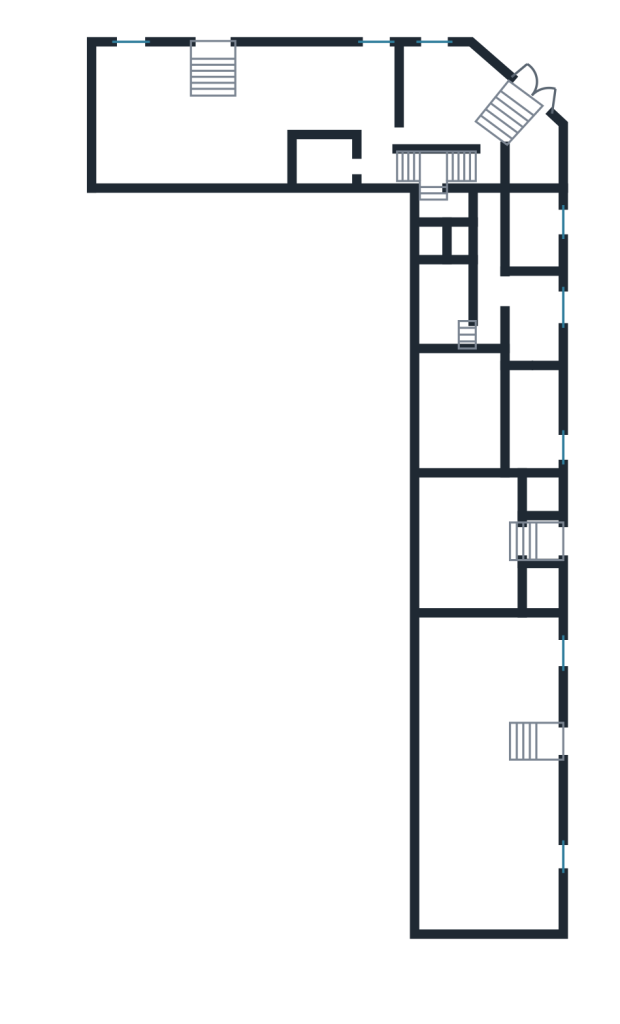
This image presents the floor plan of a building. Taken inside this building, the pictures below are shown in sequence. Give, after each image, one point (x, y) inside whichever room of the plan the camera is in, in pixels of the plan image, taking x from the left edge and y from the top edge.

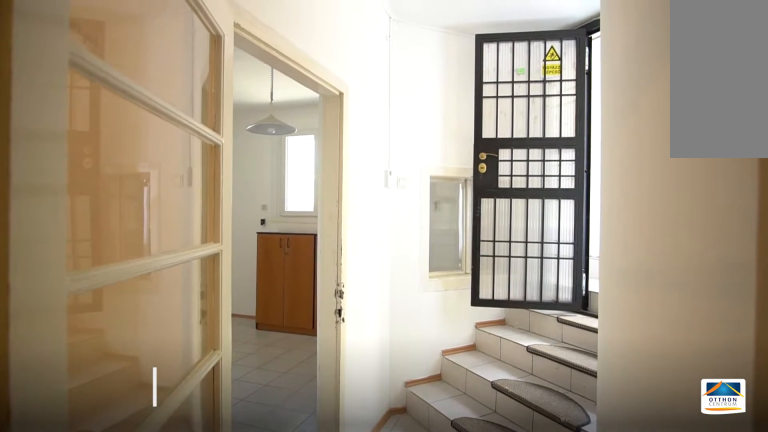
(481, 160)
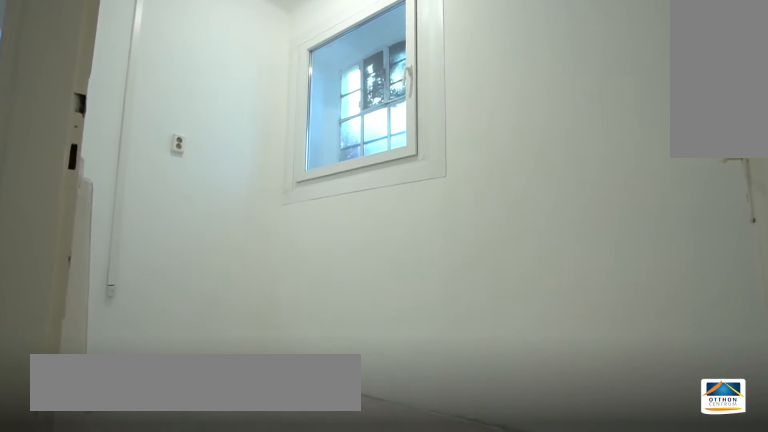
(532, 307)
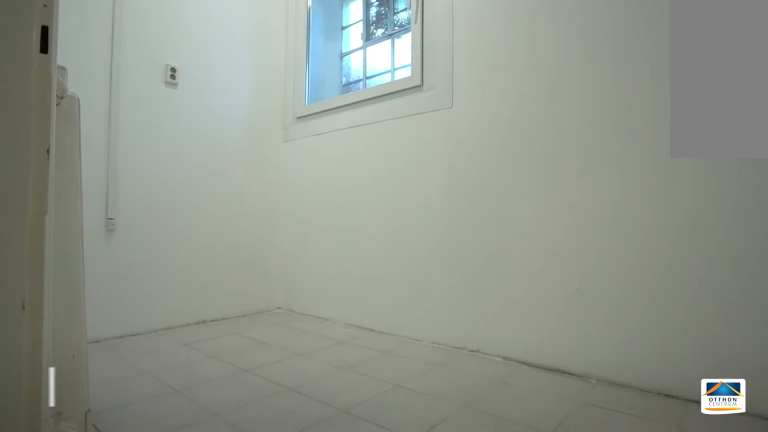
(532, 307)
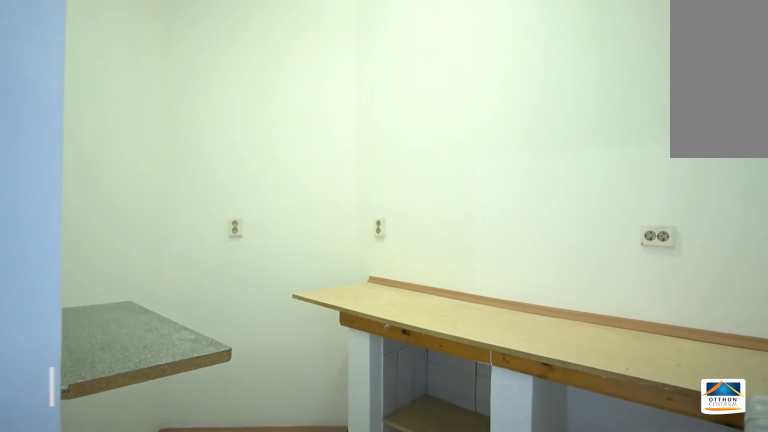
(536, 228)
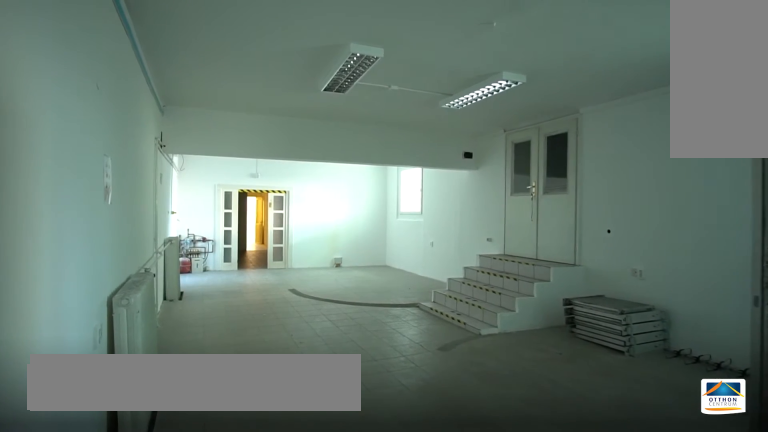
(469, 752)
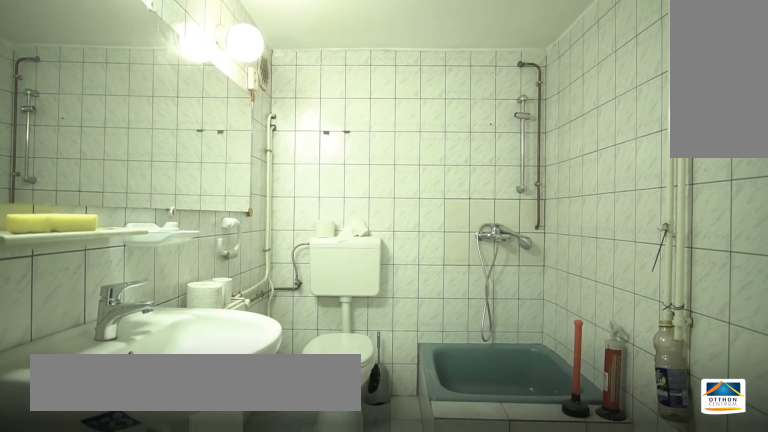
(446, 306)
